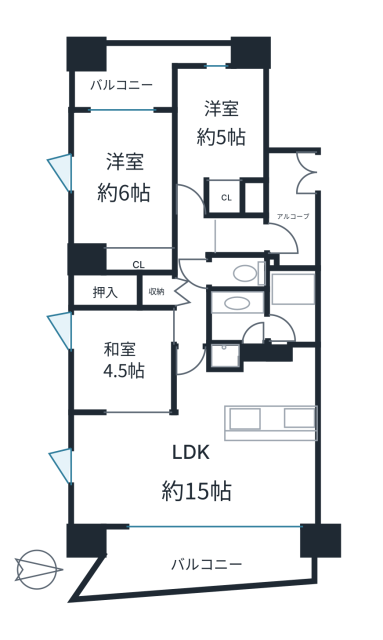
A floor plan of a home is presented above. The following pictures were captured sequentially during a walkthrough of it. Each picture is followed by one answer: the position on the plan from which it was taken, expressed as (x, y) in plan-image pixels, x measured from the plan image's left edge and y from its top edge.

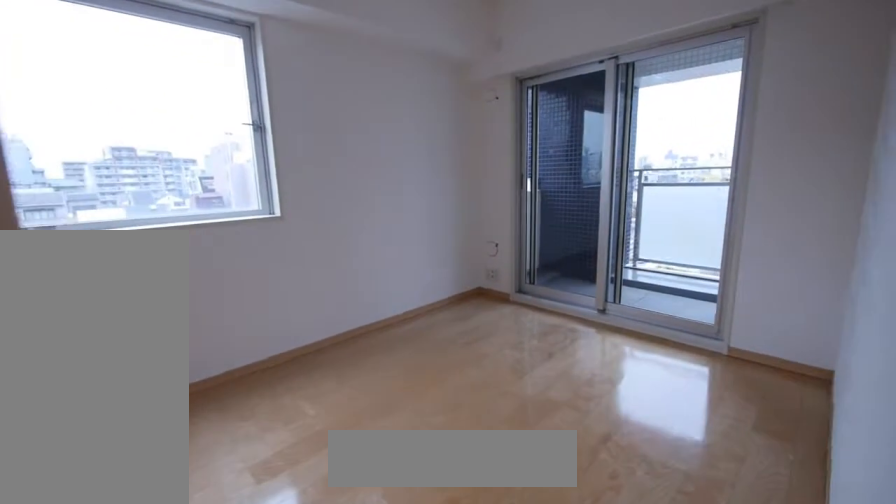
(110, 210)
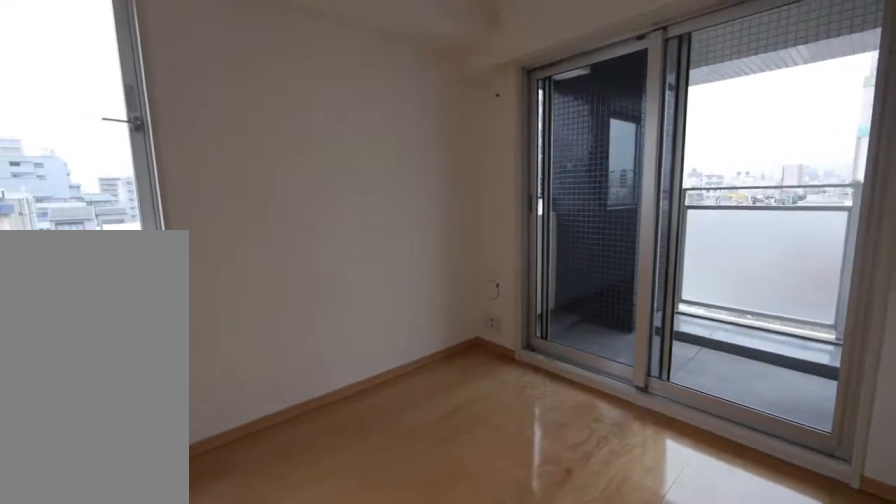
(110, 210)
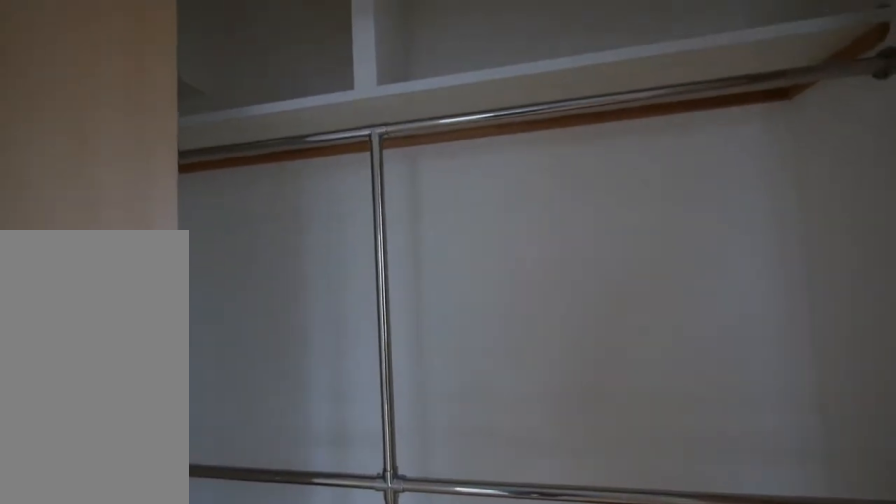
(110, 210)
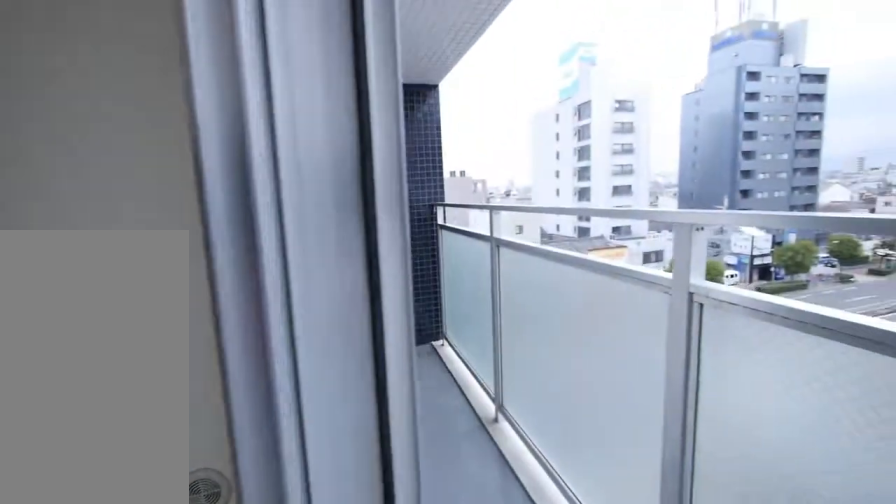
(225, 119)
